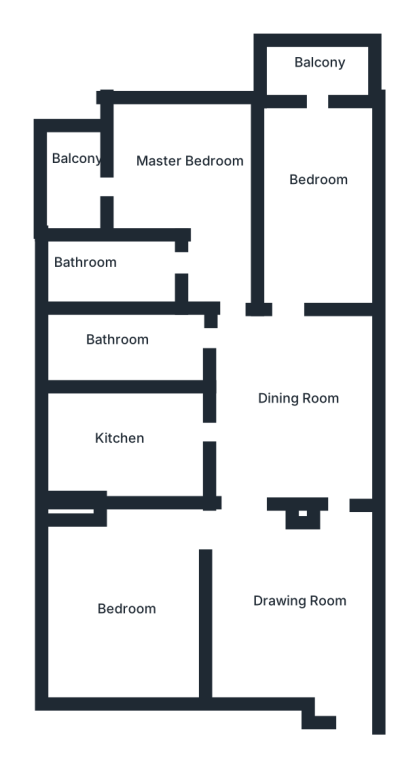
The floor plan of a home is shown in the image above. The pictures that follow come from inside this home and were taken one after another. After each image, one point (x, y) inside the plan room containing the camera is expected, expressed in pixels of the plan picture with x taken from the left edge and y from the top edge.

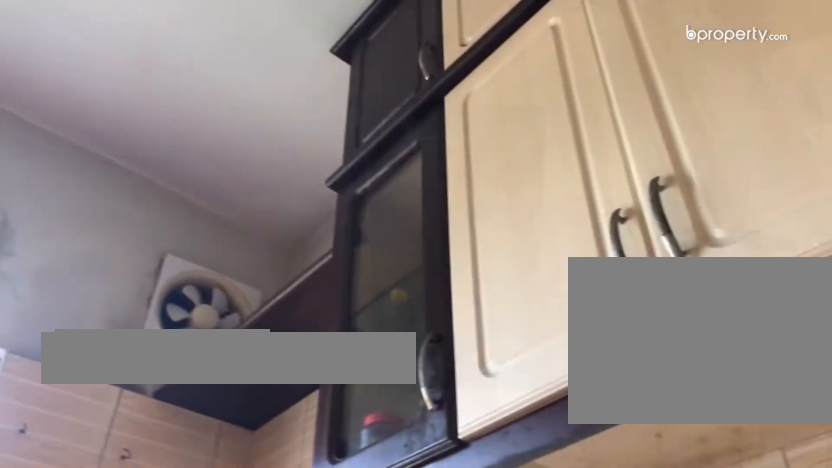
(139, 439)
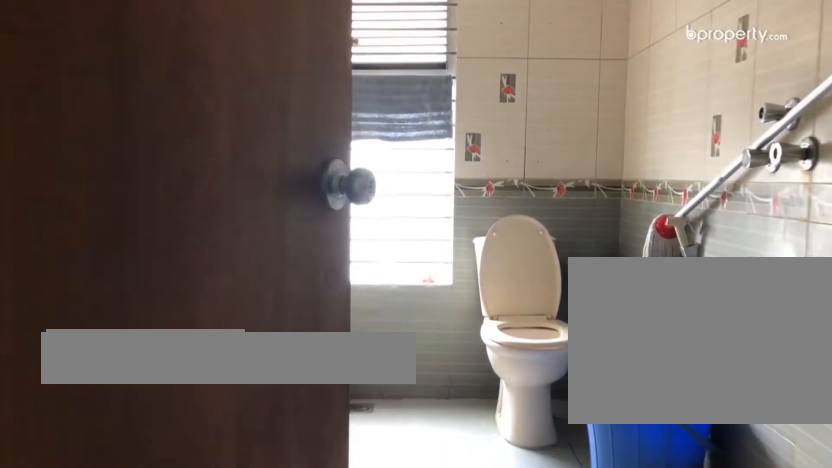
(149, 343)
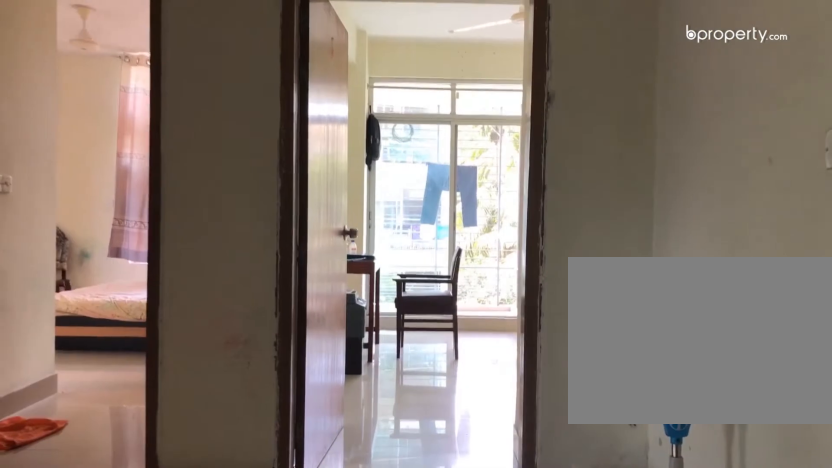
(286, 347)
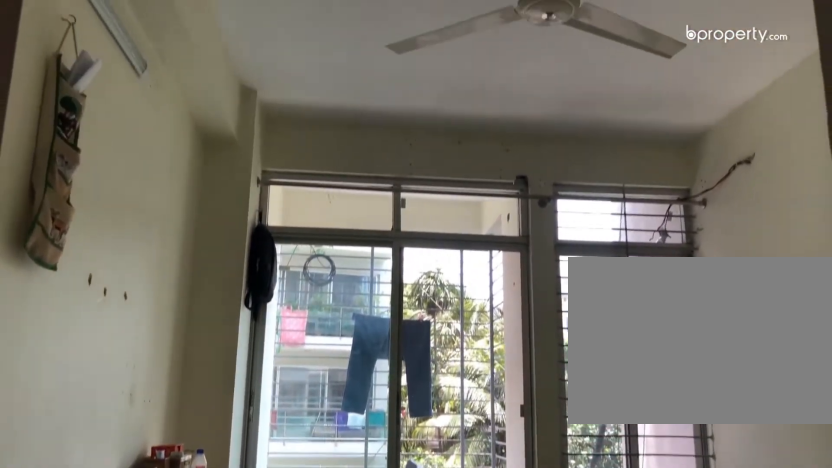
(310, 214)
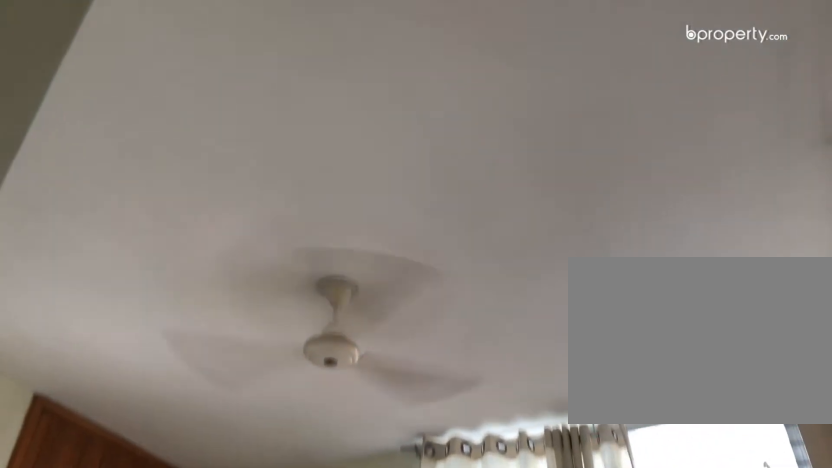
(206, 185)
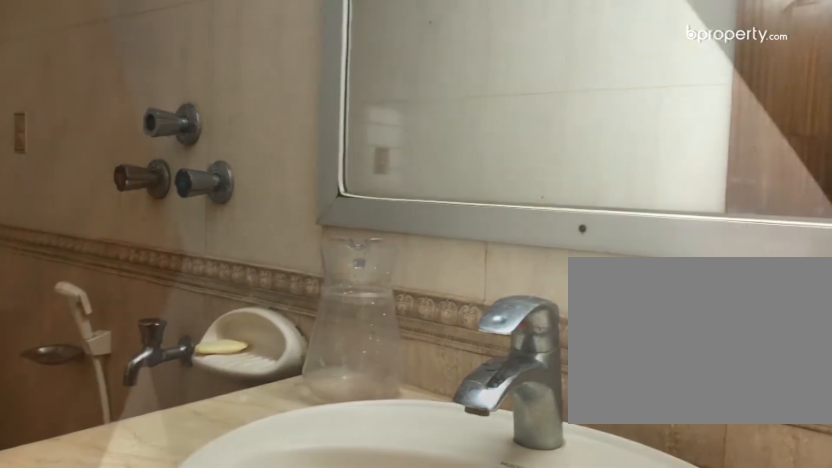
(117, 271)
